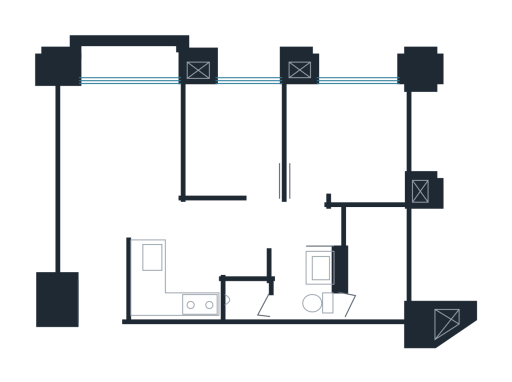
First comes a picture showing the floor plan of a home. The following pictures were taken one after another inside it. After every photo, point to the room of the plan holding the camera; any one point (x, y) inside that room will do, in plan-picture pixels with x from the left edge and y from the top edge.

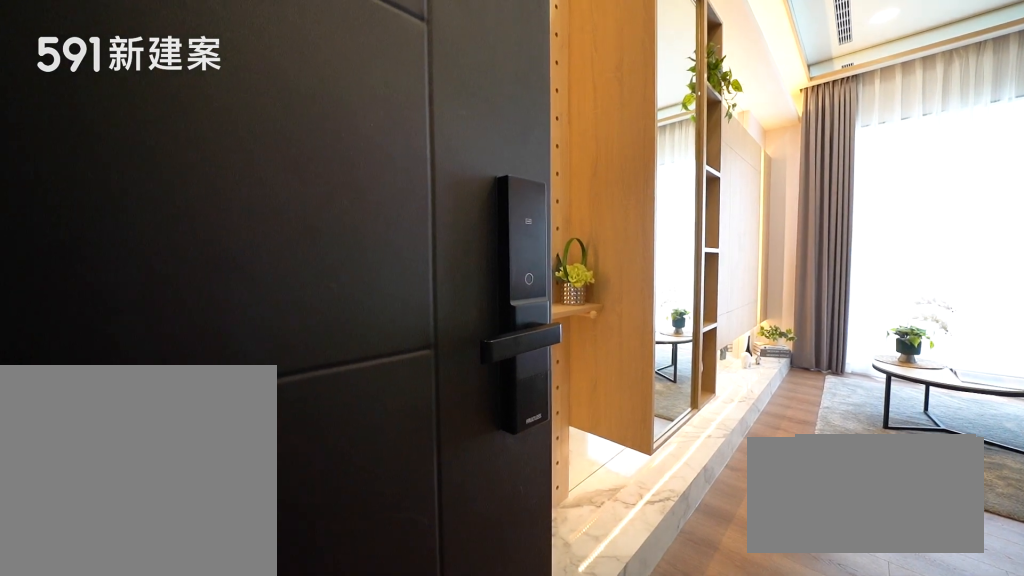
(103, 295)
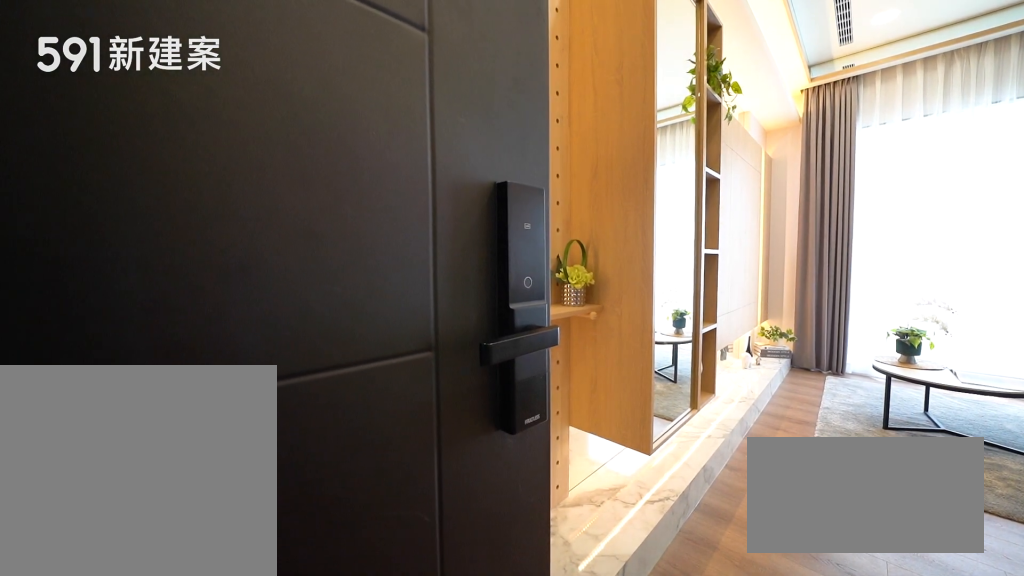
(103, 295)
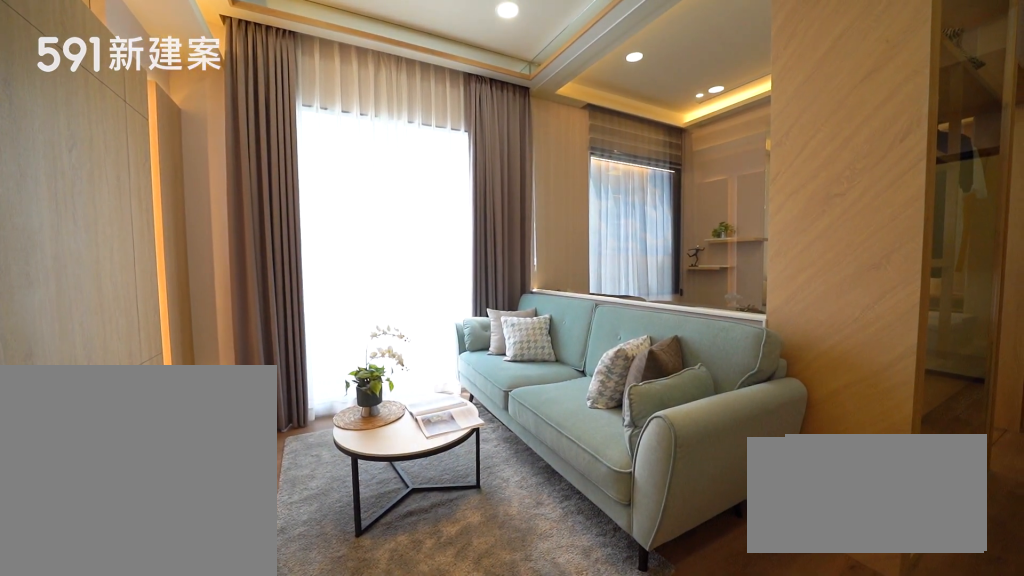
(122, 148)
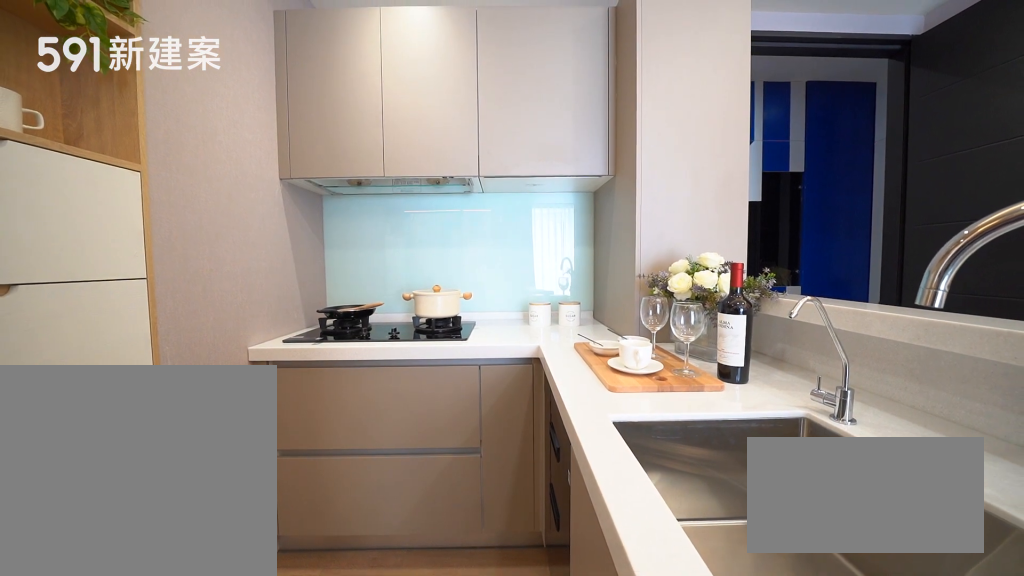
(176, 280)
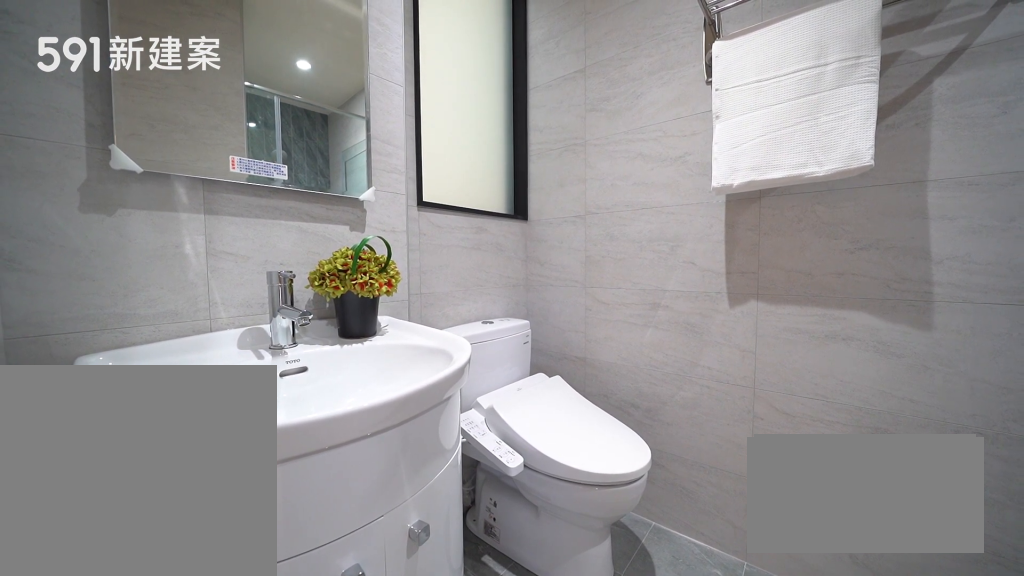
(288, 290)
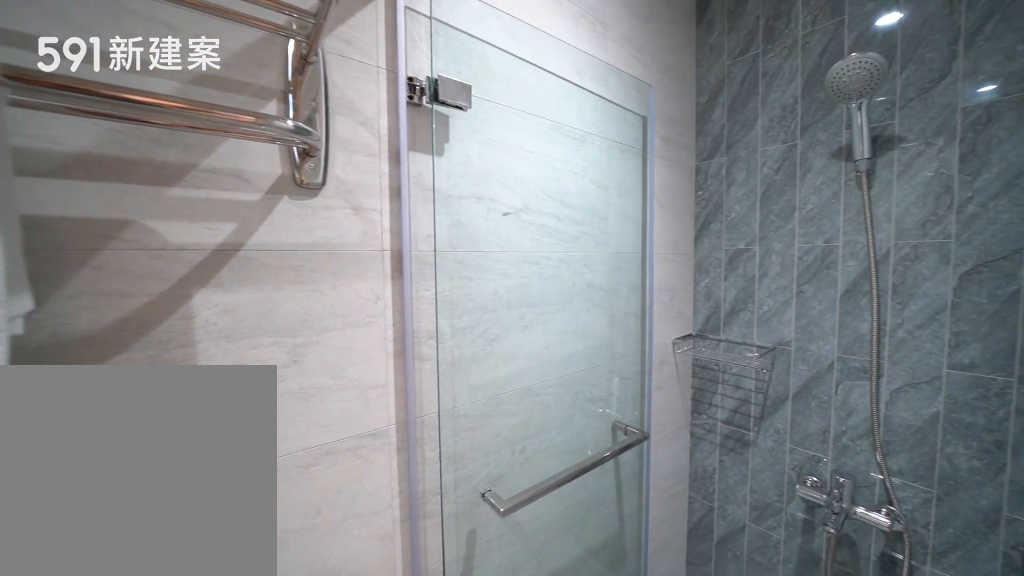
(288, 290)
